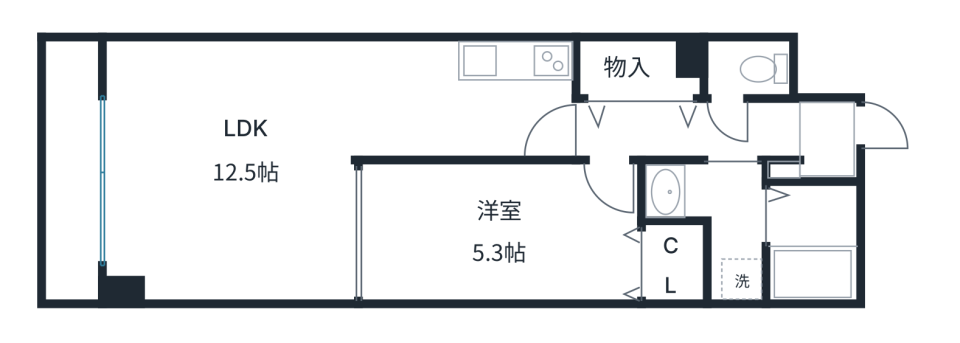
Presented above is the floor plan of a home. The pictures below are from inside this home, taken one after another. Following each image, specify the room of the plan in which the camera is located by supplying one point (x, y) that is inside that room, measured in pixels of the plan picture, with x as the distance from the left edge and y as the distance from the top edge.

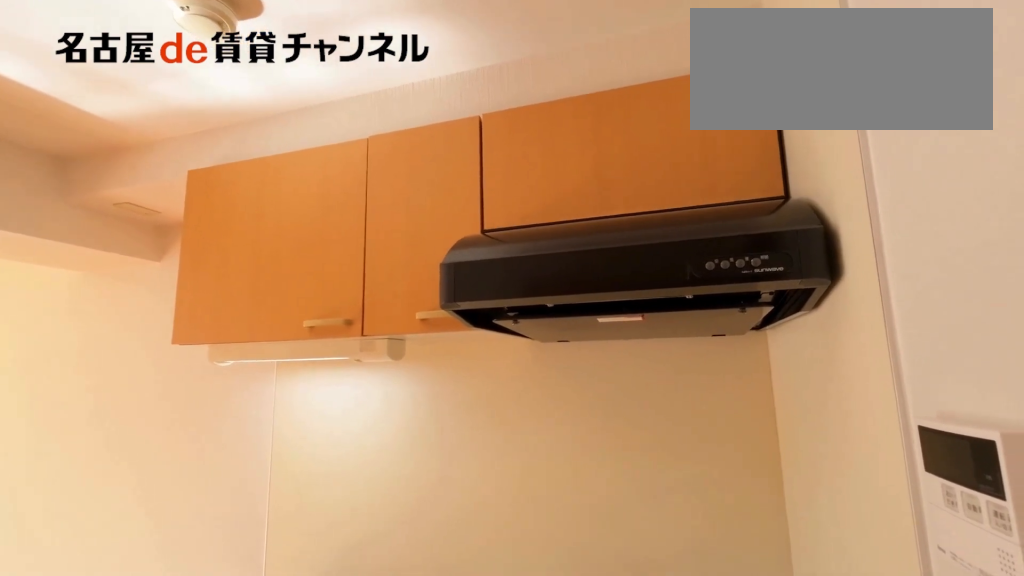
(516, 63)
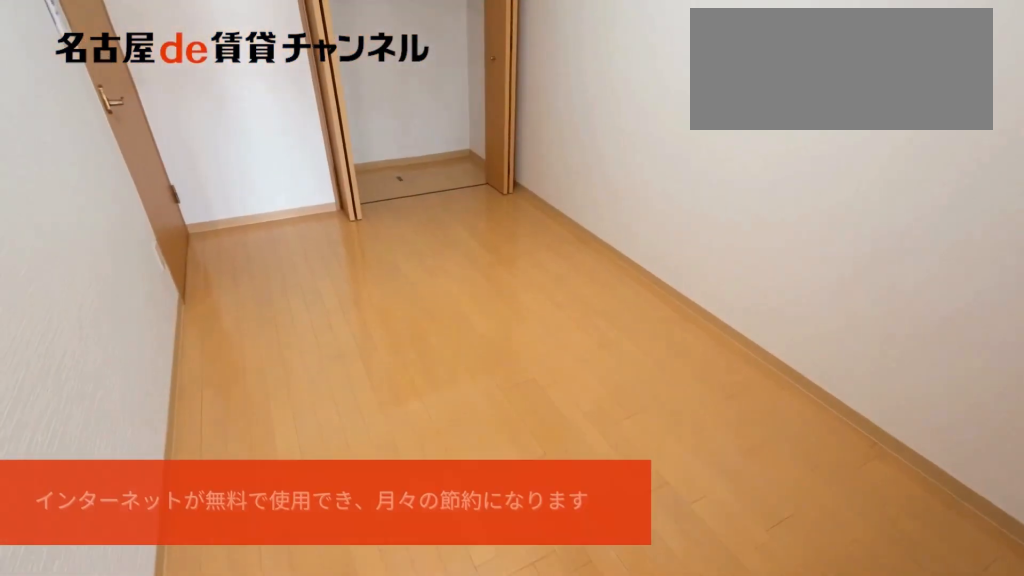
(500, 233)
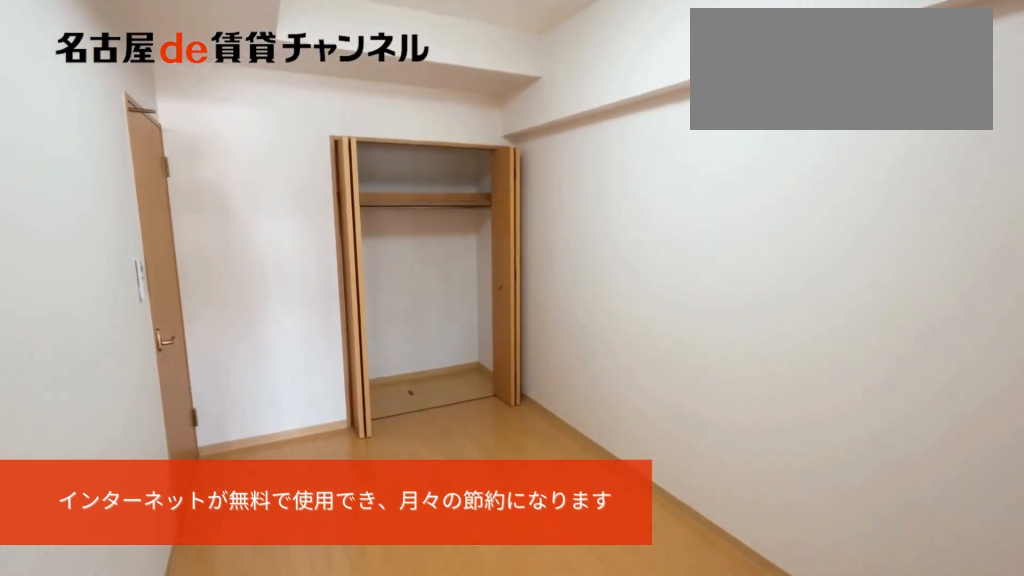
(500, 233)
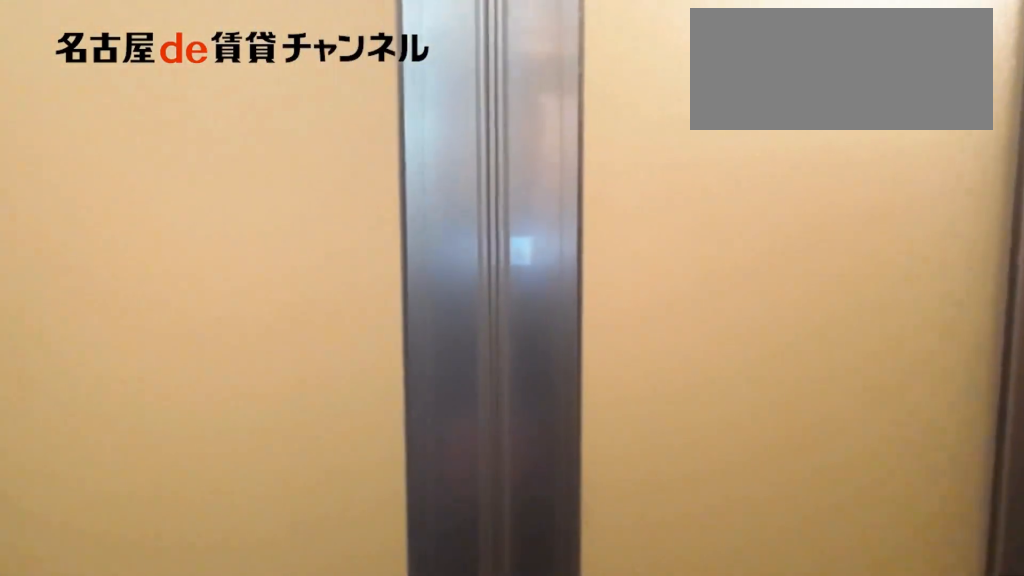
(716, 221)
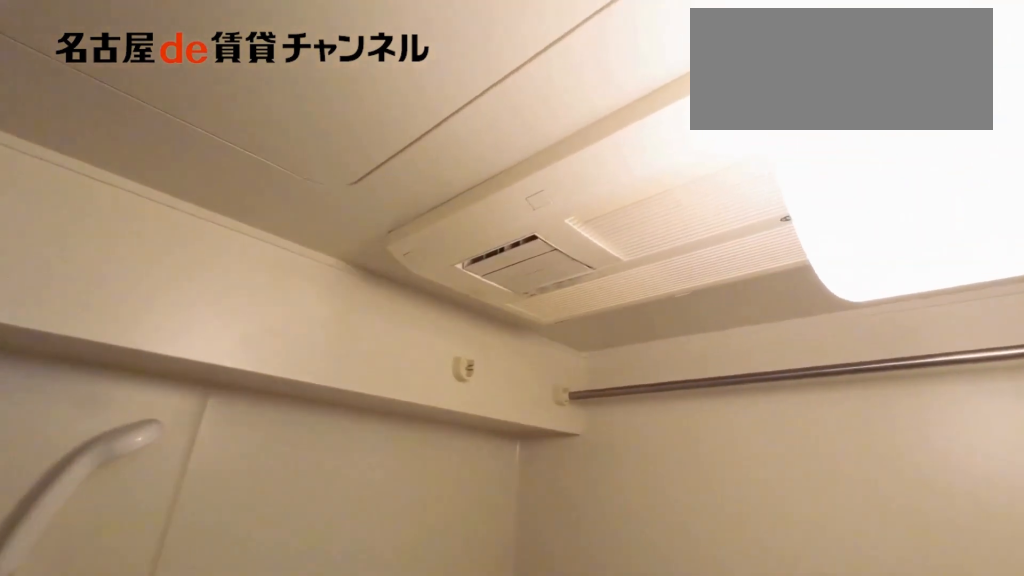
(812, 243)
